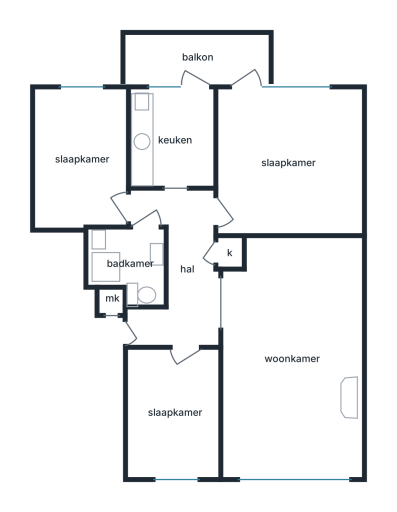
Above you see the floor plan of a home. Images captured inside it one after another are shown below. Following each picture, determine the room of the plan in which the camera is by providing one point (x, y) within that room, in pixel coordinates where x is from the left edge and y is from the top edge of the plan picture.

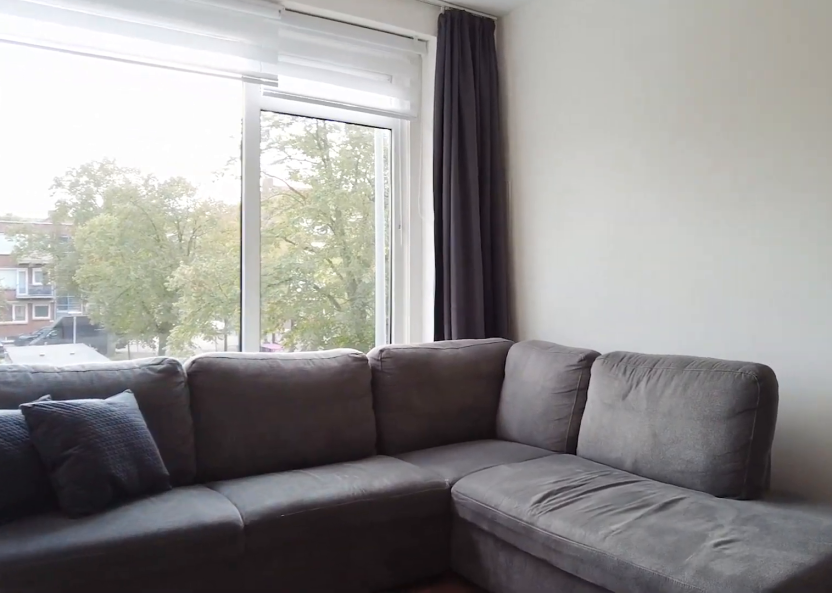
(291, 357)
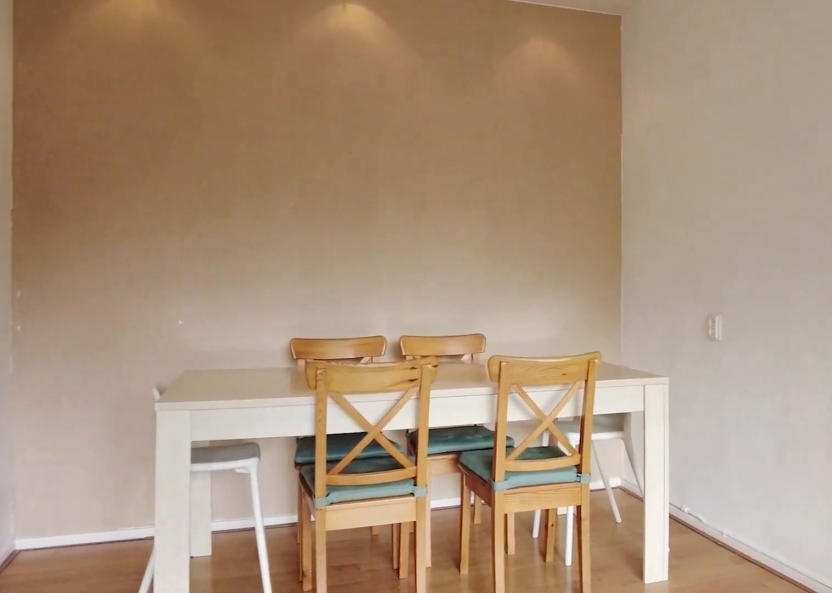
(291, 357)
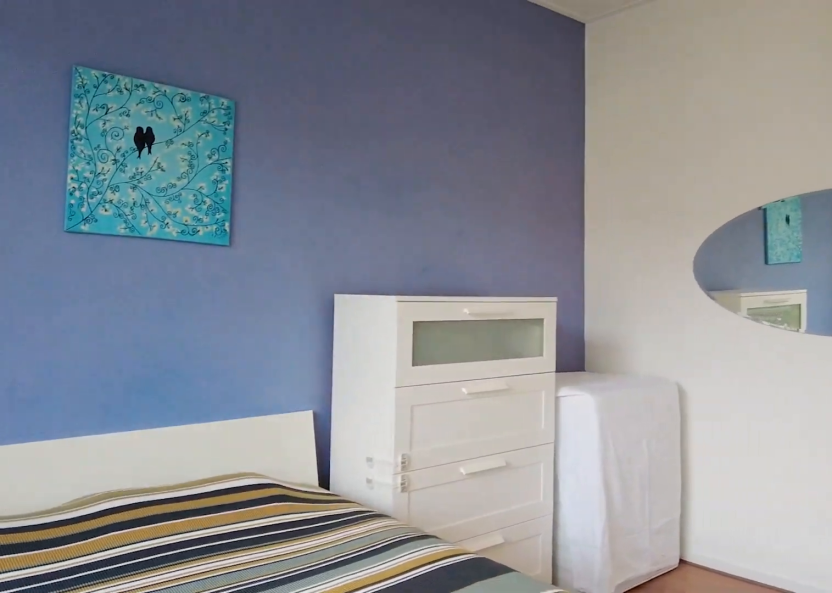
(288, 161)
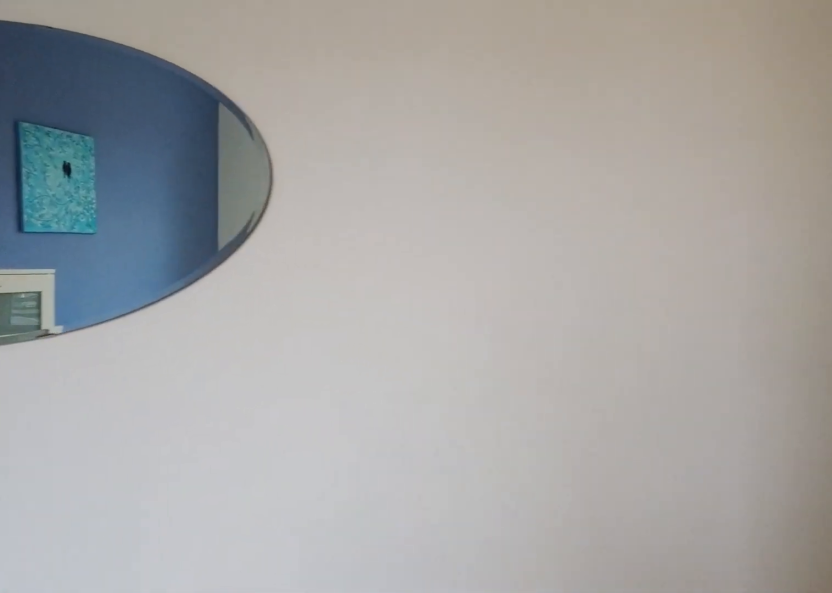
(288, 161)
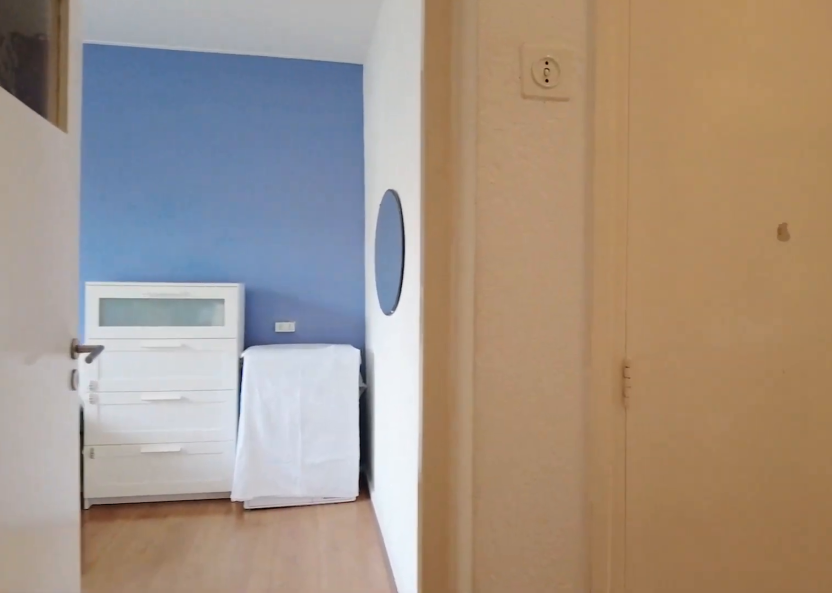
(181, 268)
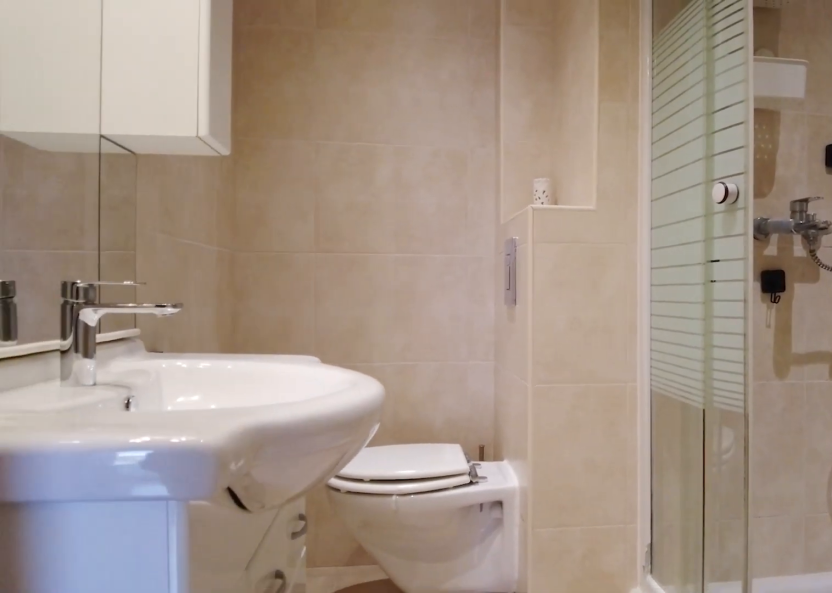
(130, 262)
